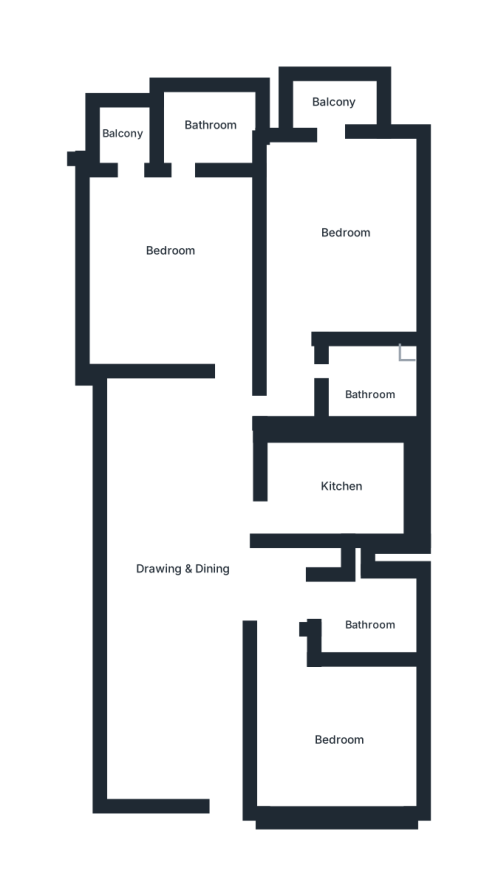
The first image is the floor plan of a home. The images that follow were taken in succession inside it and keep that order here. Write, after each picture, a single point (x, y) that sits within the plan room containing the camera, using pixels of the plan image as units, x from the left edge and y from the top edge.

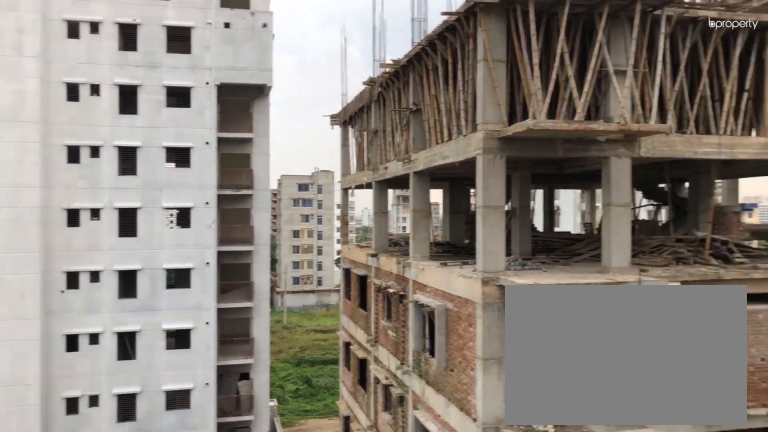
(329, 101)
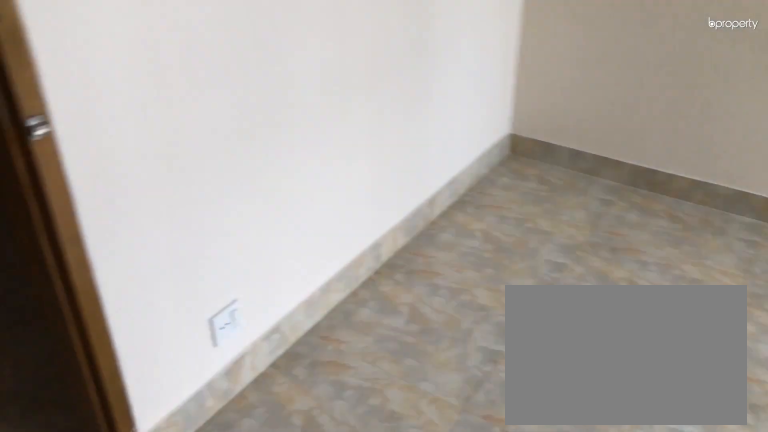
(170, 264)
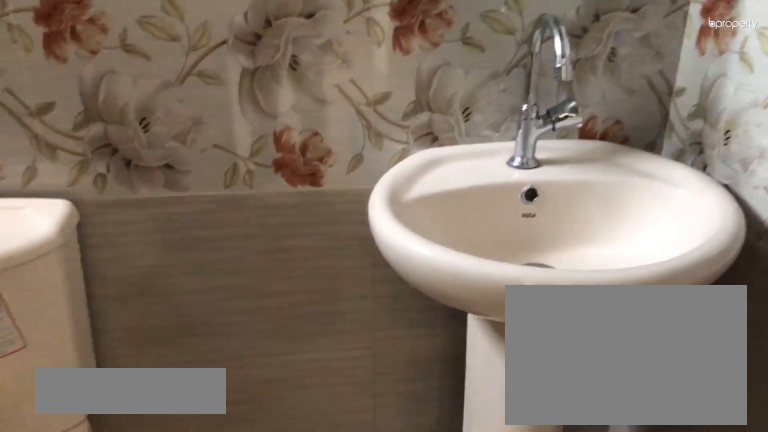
(208, 125)
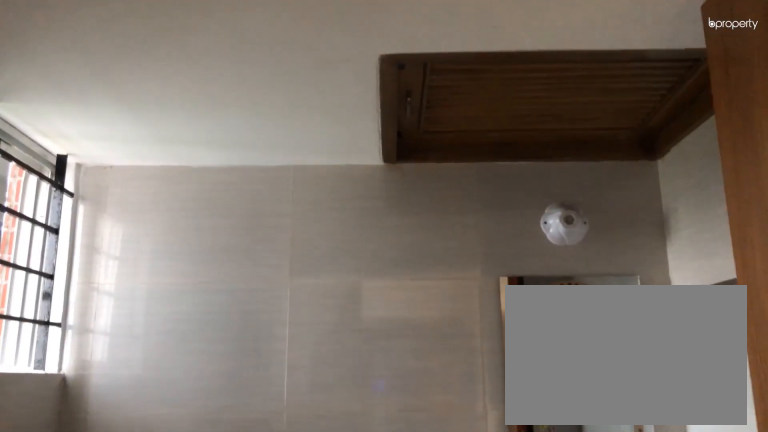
(208, 125)
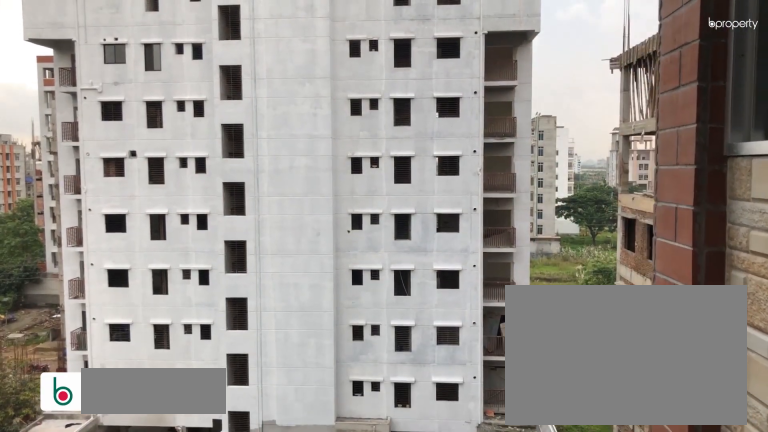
(126, 132)
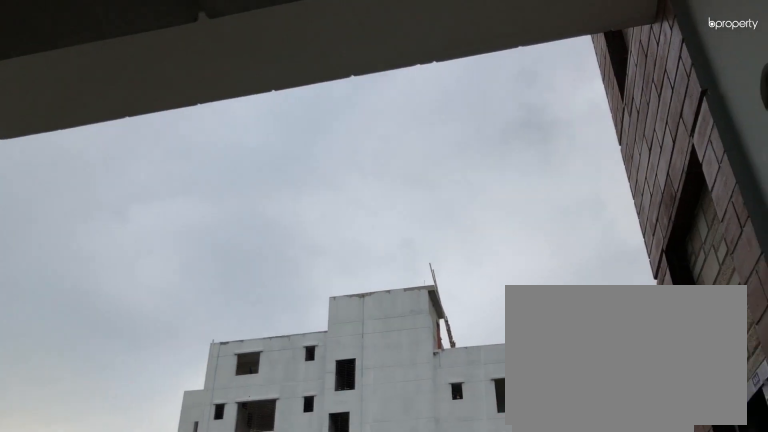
(126, 132)
